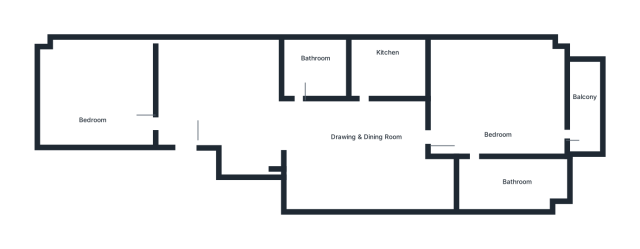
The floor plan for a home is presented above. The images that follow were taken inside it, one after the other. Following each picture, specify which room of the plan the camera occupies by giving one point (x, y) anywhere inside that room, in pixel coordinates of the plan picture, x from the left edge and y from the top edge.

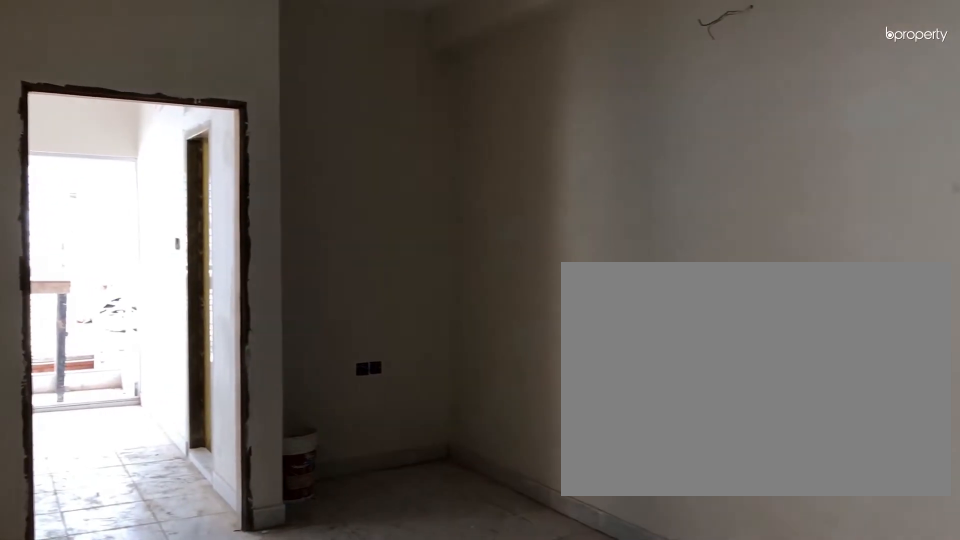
(361, 141)
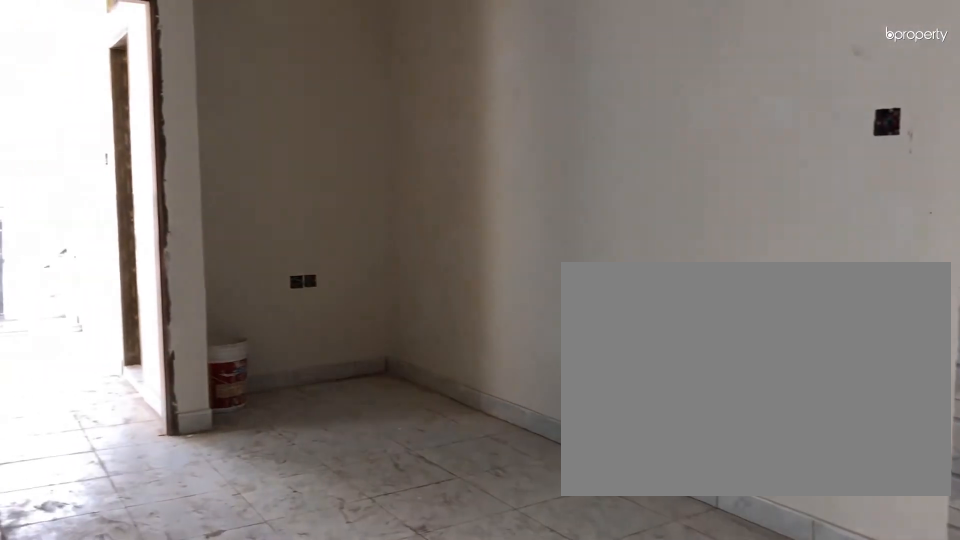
(361, 141)
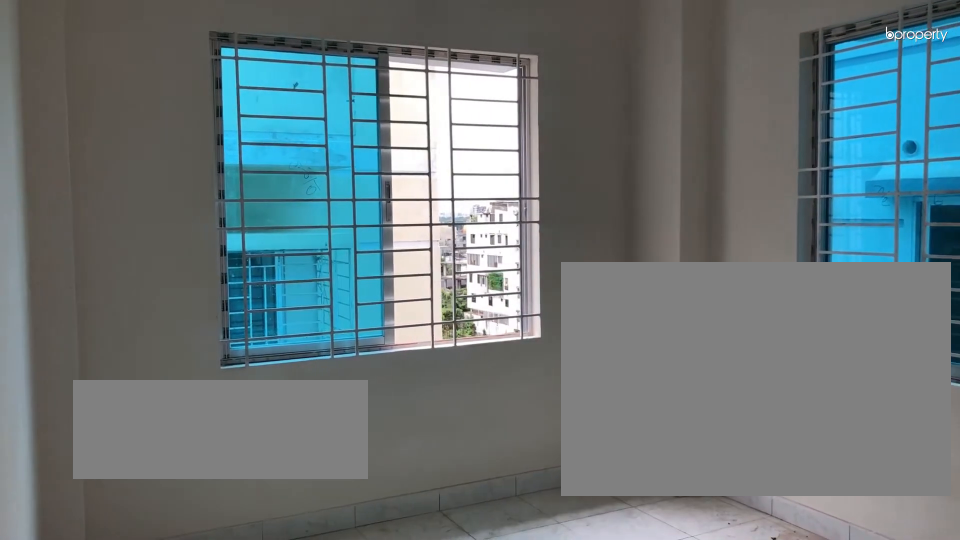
(93, 97)
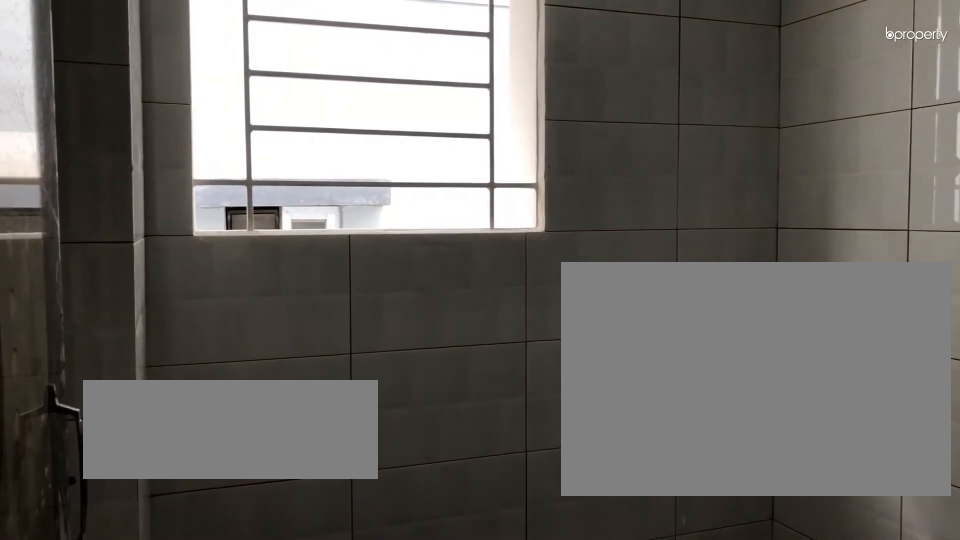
(322, 69)
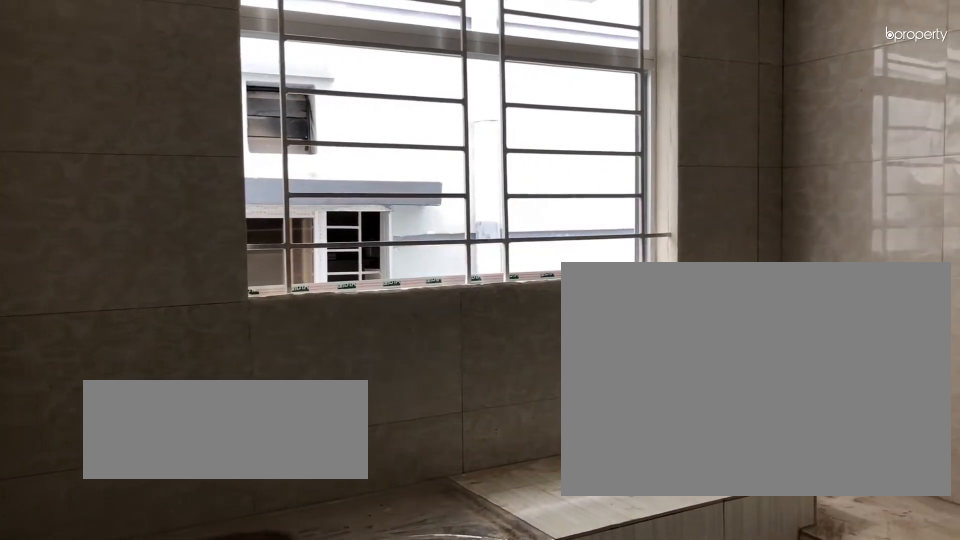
(382, 67)
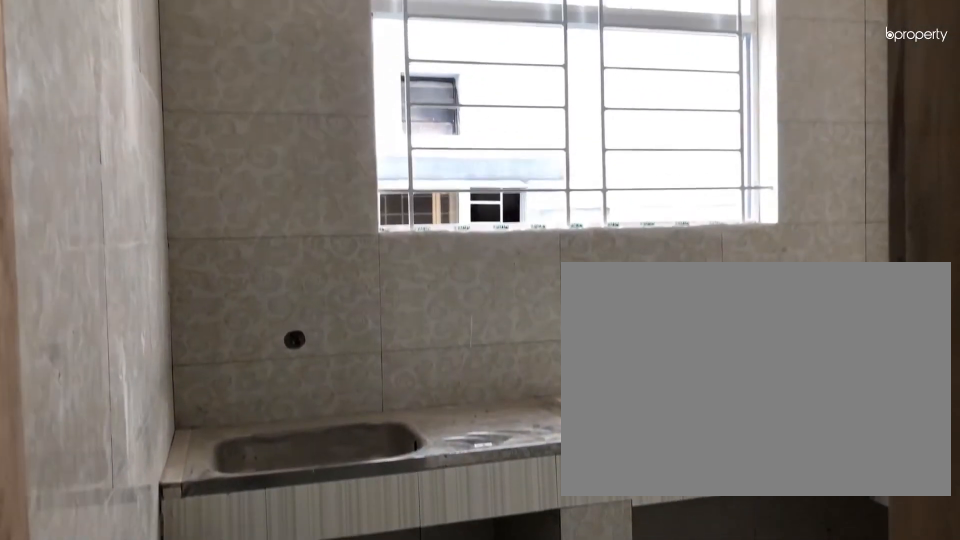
(382, 67)
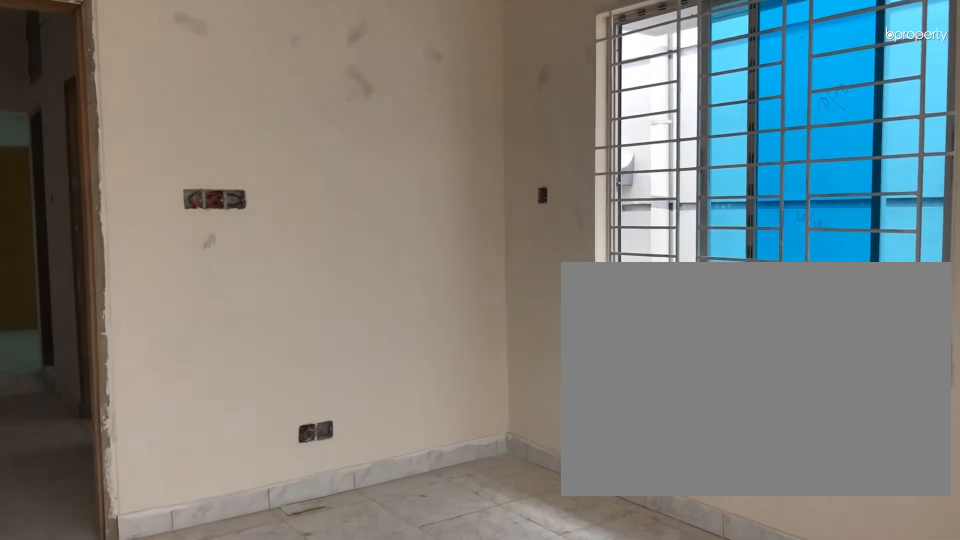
(502, 113)
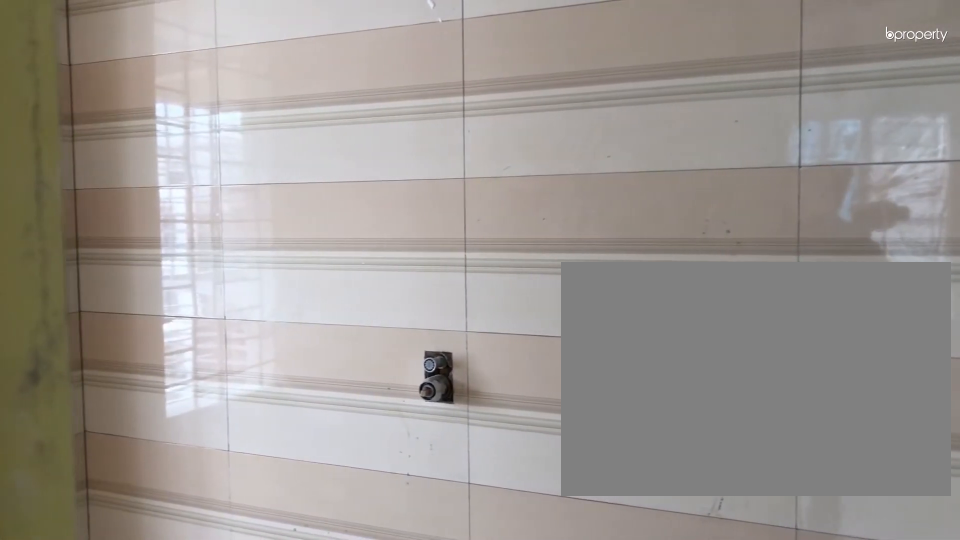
(515, 183)
